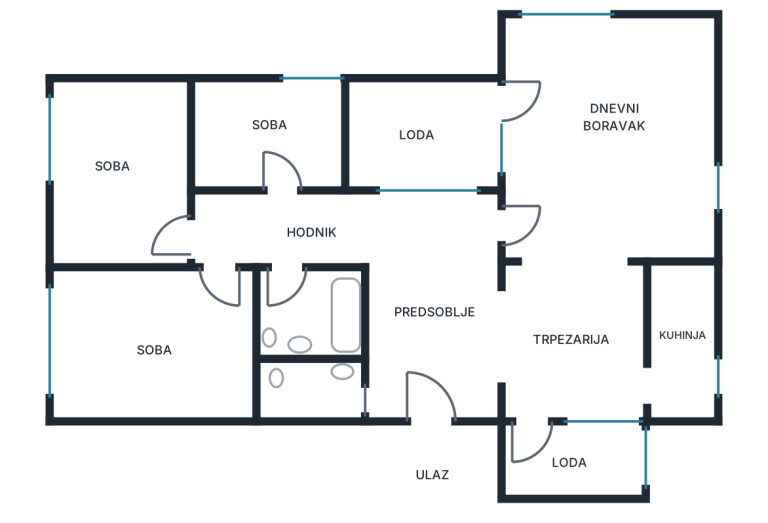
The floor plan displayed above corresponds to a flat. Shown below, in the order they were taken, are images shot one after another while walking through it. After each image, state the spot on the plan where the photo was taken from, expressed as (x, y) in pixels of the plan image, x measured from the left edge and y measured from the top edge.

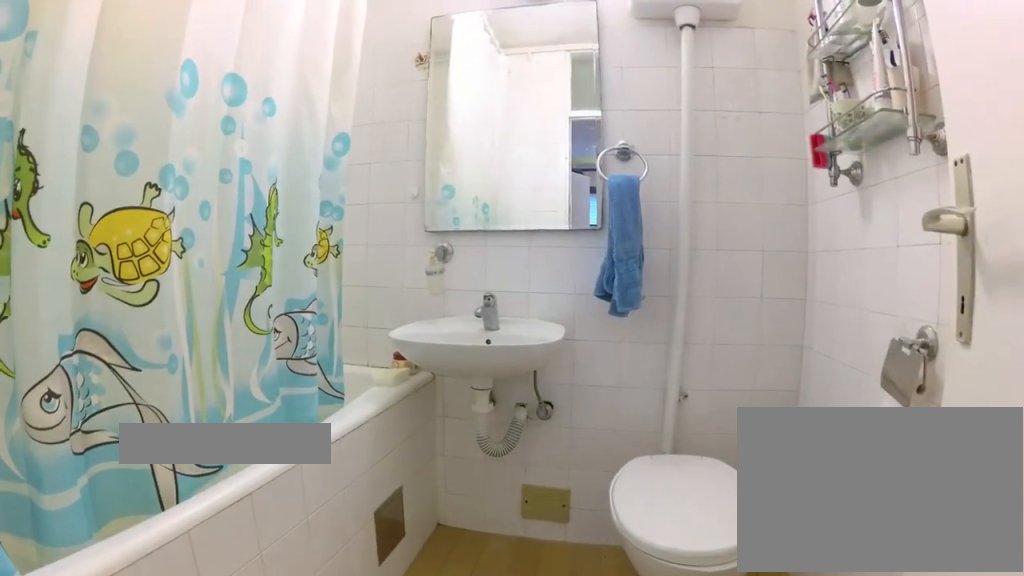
(293, 261)
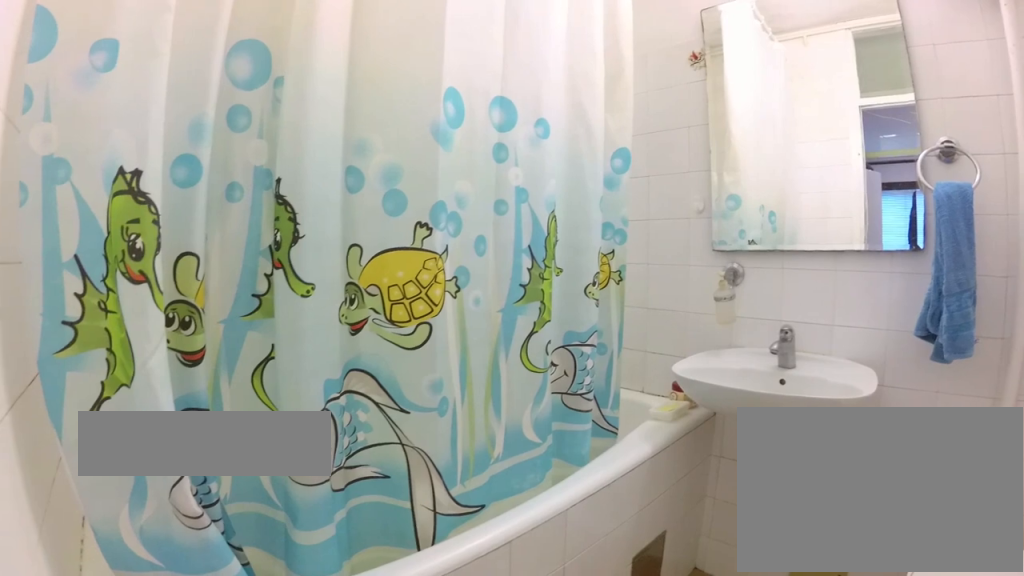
(286, 266)
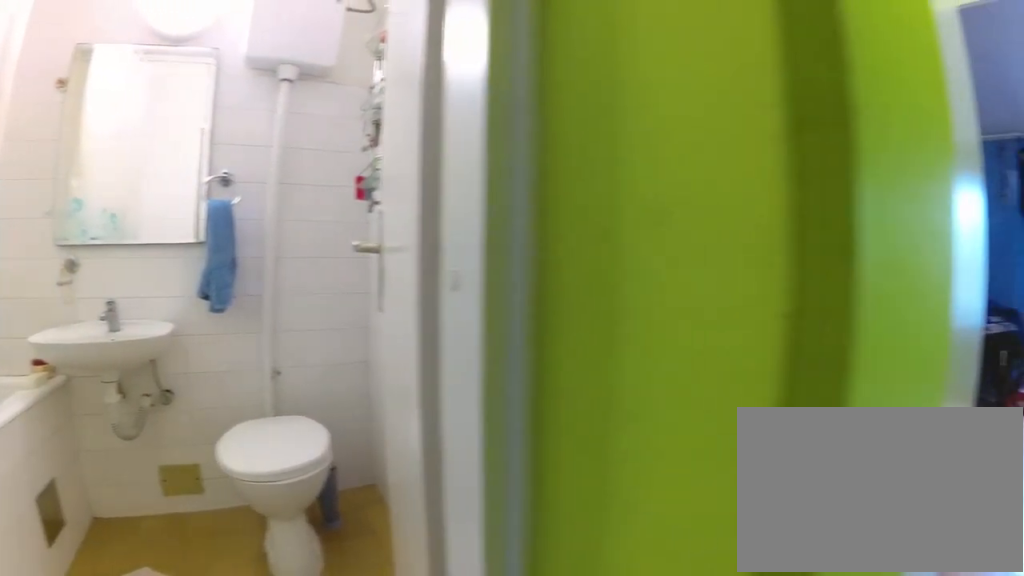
(304, 234)
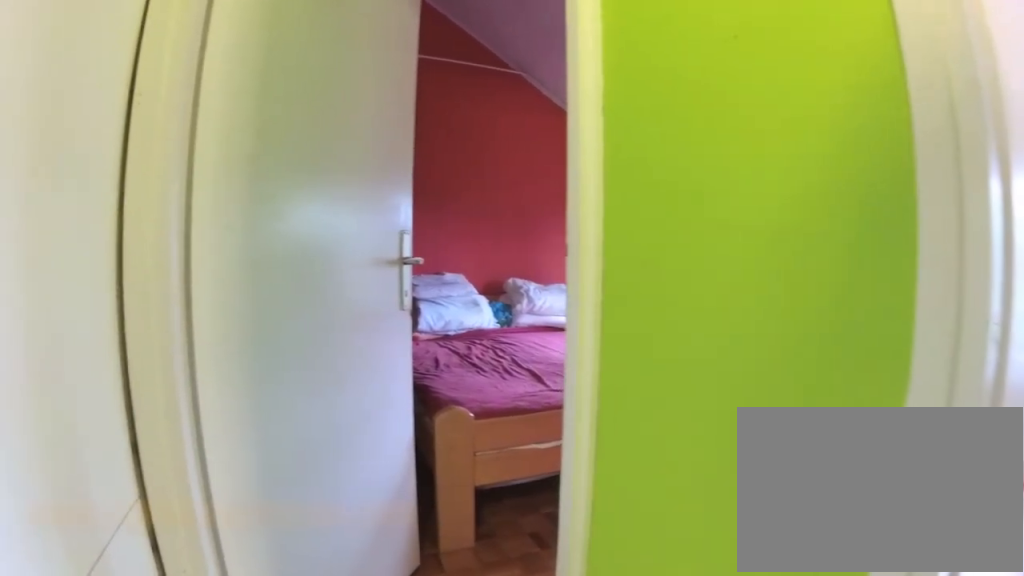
(242, 226)
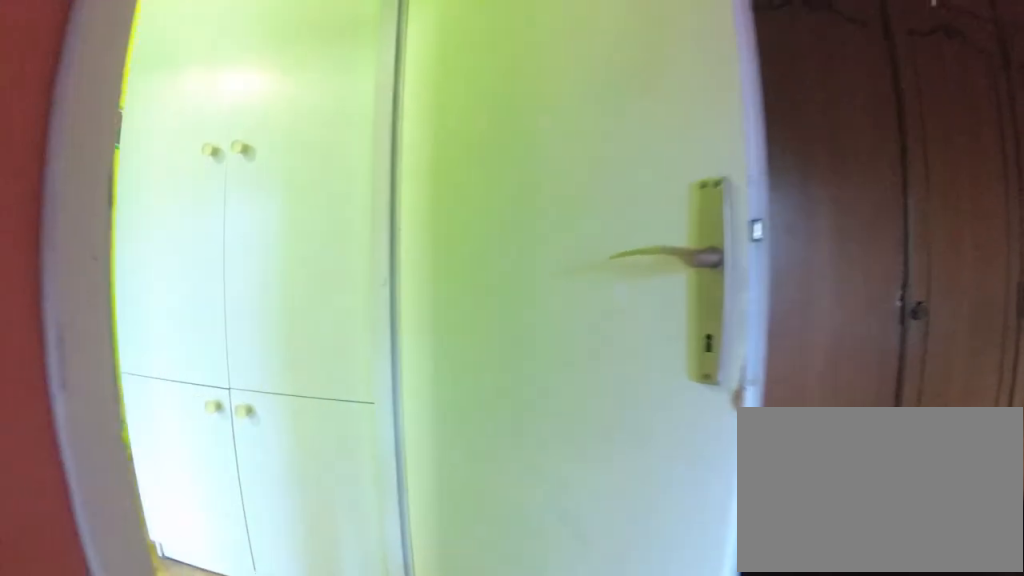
(161, 315)
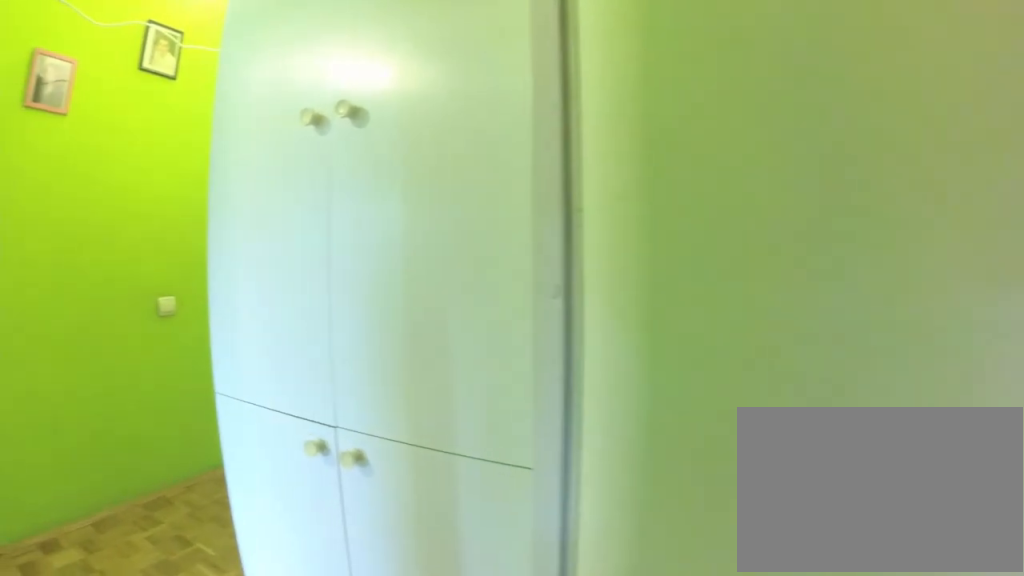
(184, 319)
